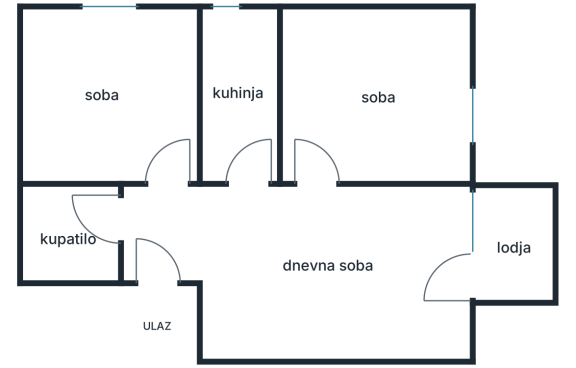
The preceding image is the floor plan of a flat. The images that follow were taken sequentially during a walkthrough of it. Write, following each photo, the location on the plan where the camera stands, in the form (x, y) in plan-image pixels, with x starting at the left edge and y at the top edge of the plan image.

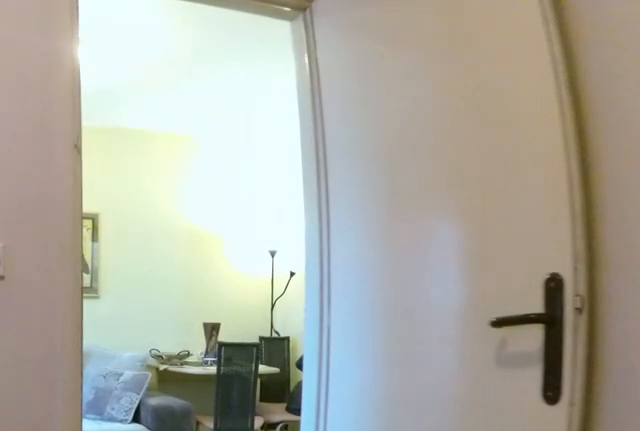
(380, 86)
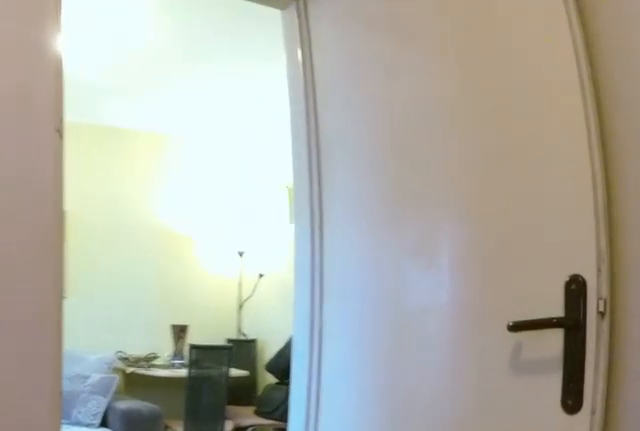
(373, 92)
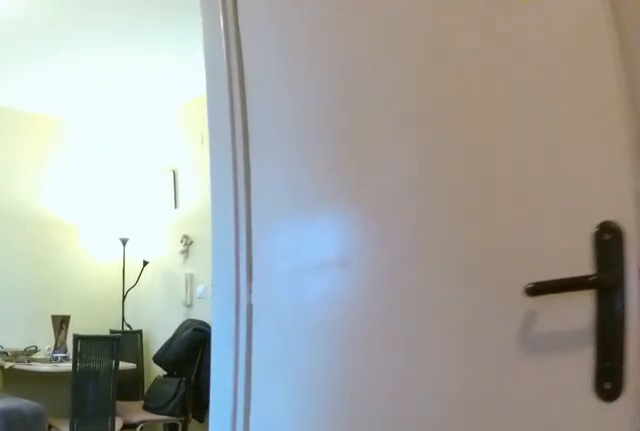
(349, 113)
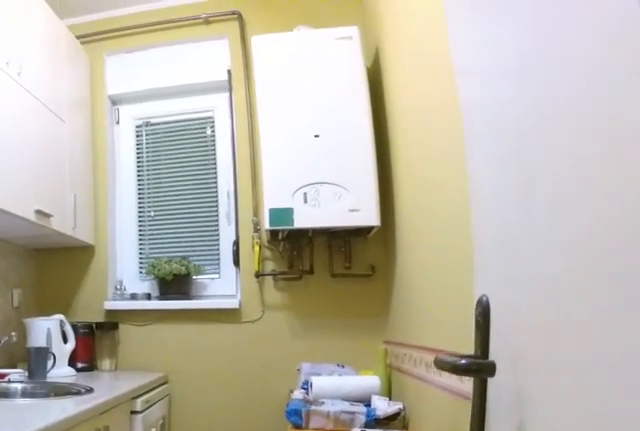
(257, 206)
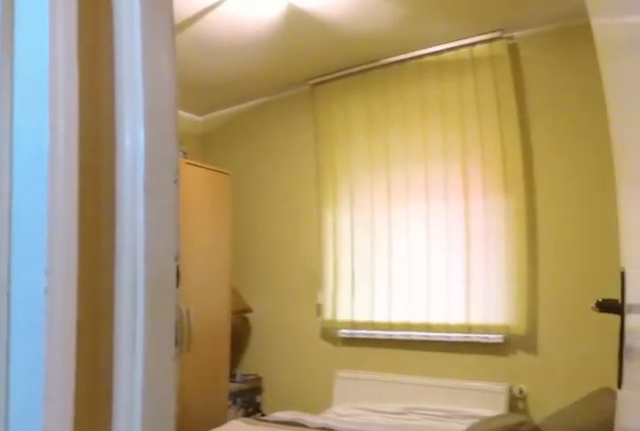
(184, 214)
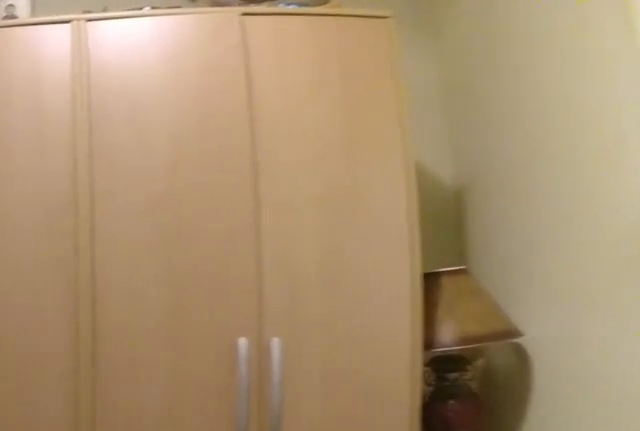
(177, 114)
